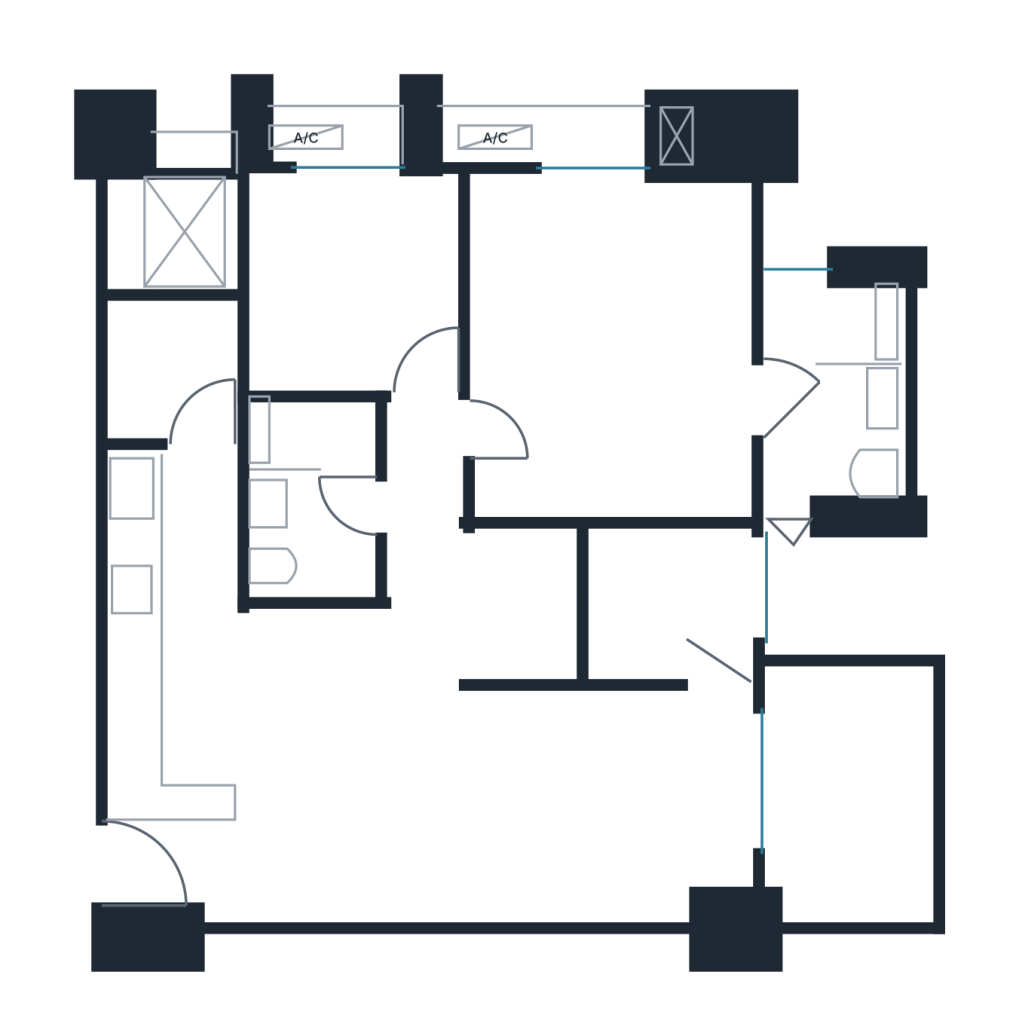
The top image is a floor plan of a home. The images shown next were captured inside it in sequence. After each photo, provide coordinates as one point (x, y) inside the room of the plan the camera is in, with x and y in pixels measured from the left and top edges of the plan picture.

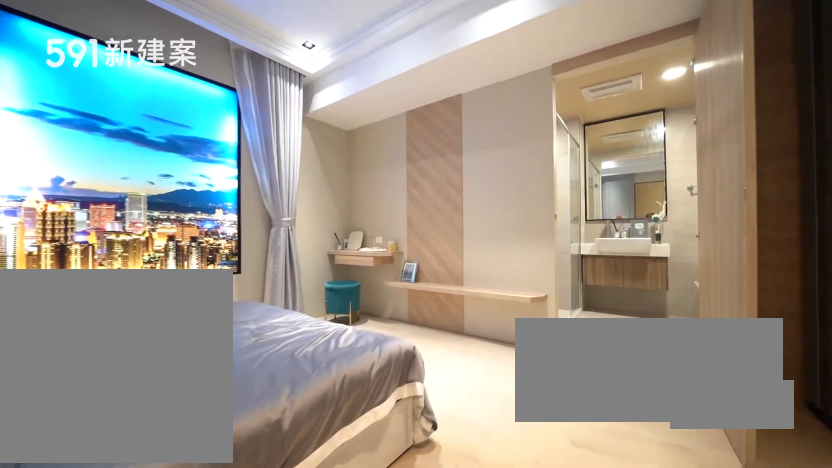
(615, 344)
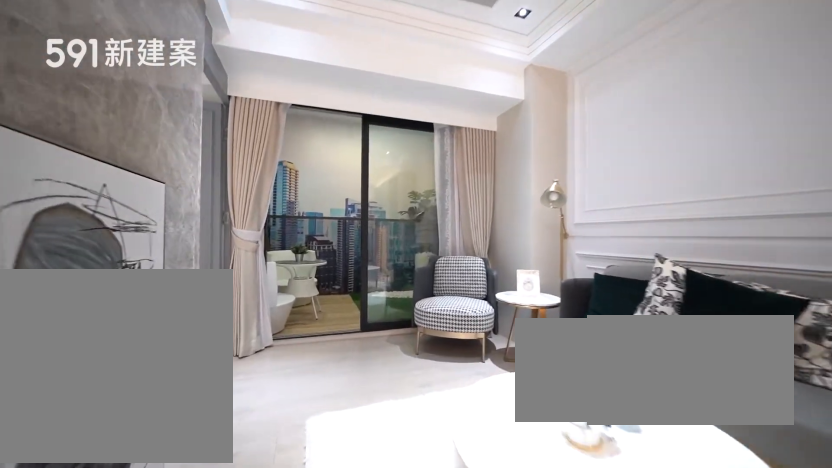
(605, 801)
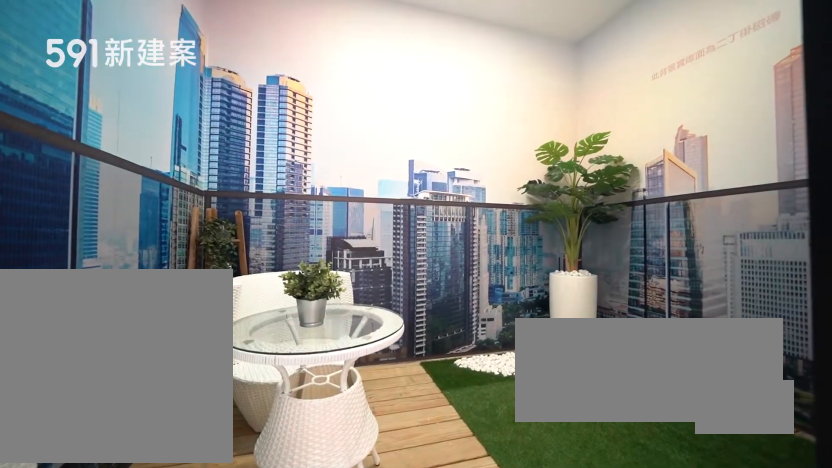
(856, 804)
